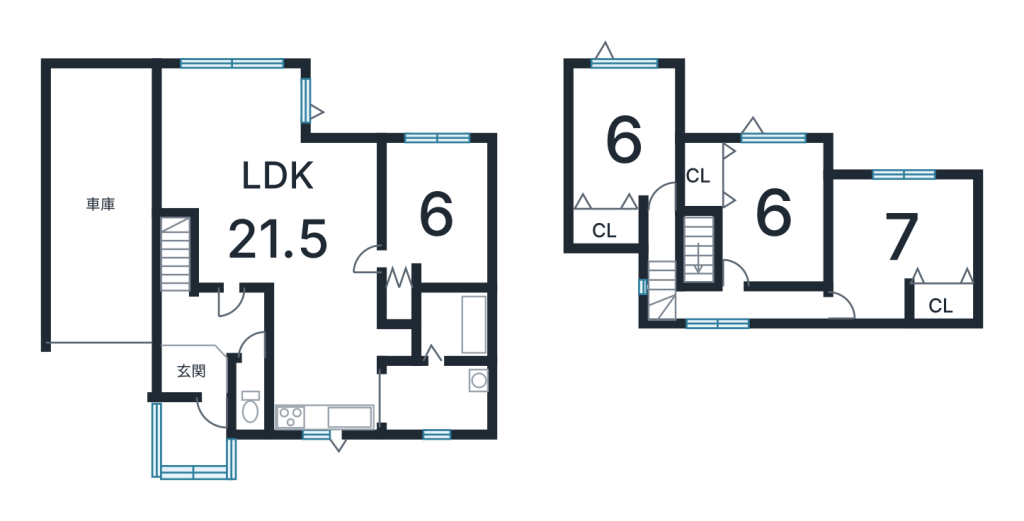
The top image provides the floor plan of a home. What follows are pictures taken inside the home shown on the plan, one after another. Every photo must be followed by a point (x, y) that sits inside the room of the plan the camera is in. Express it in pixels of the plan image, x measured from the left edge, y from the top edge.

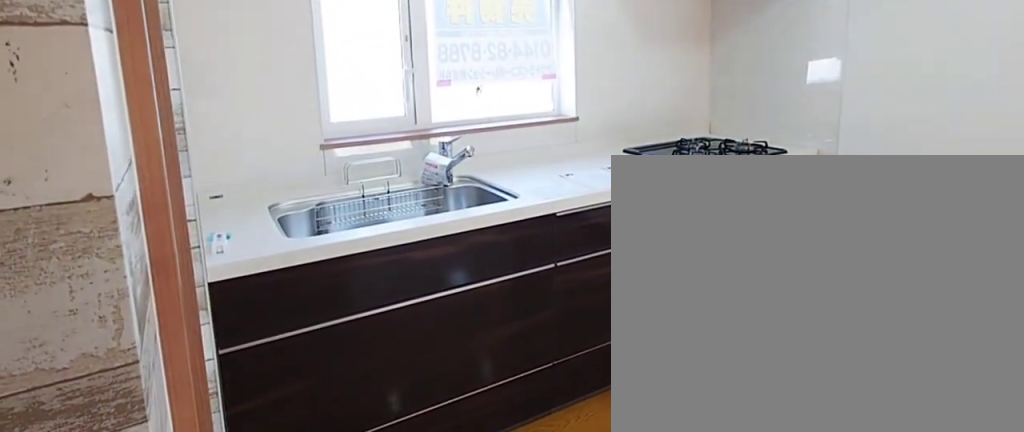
(328, 374)
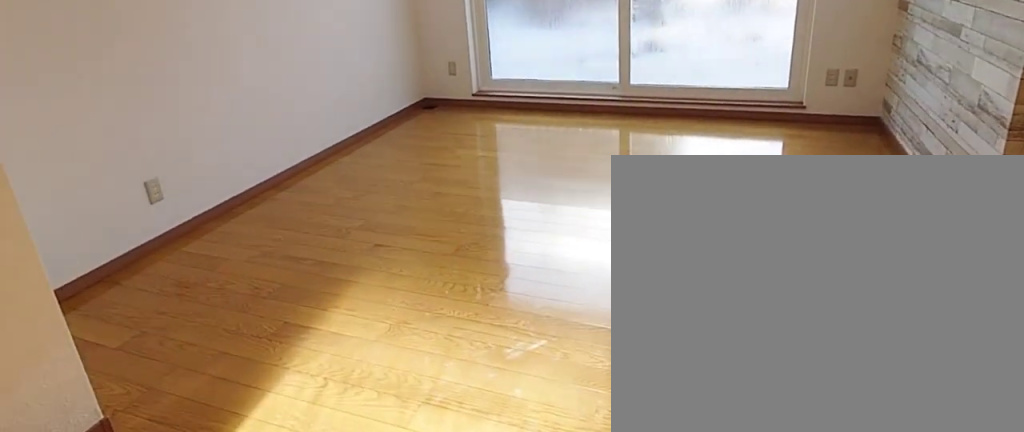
(289, 207)
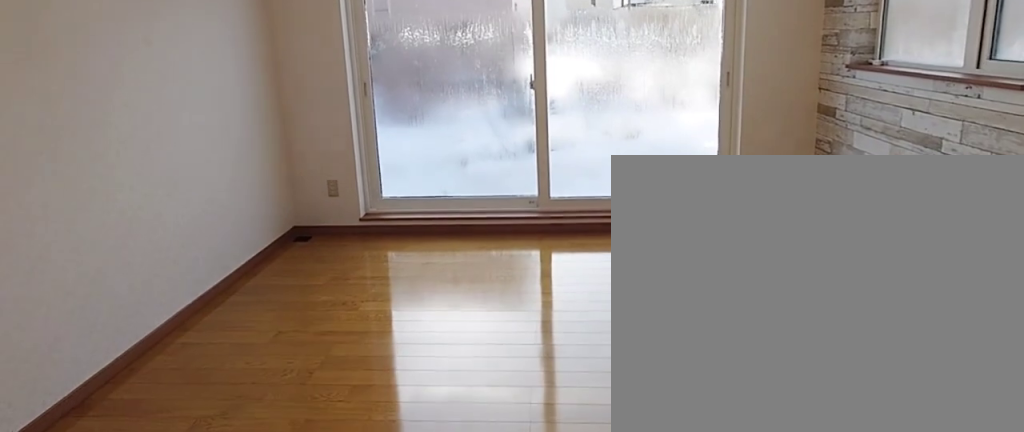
(289, 207)
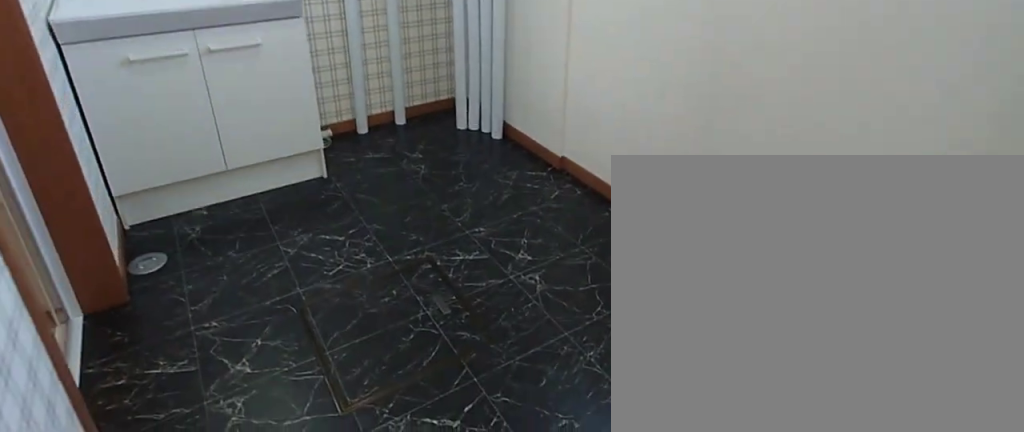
(437, 397)
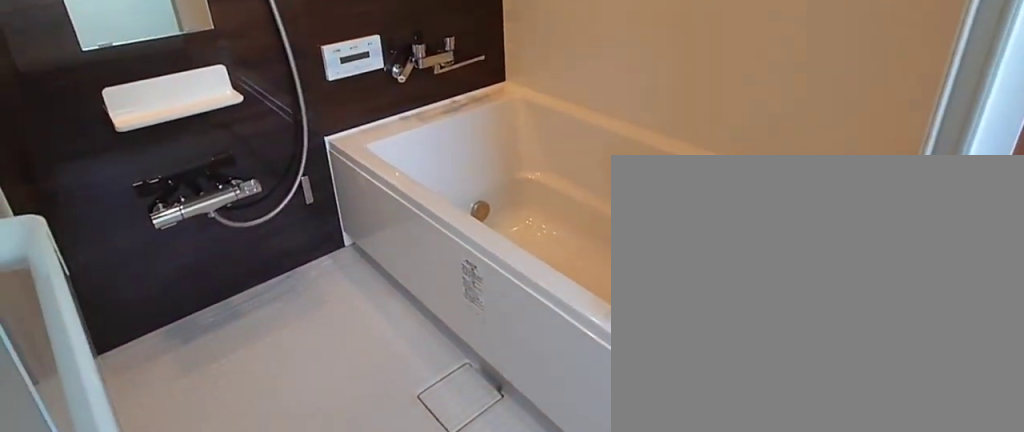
(437, 397)
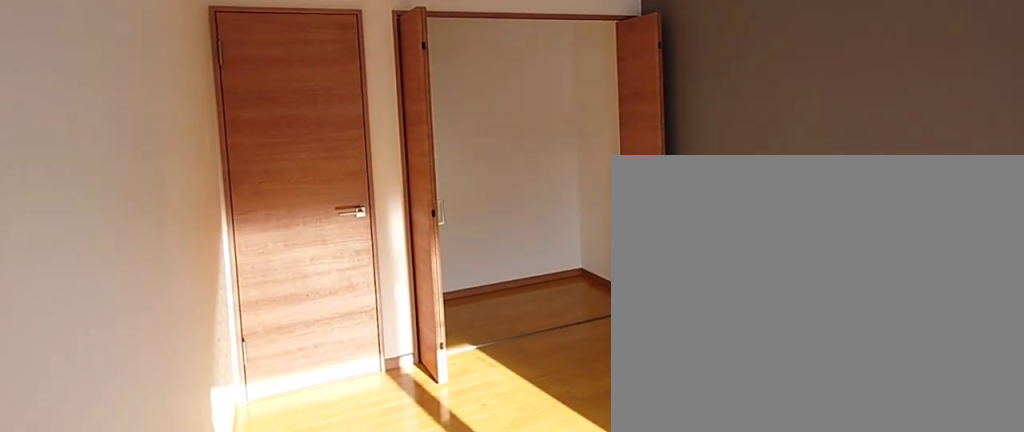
(632, 140)
